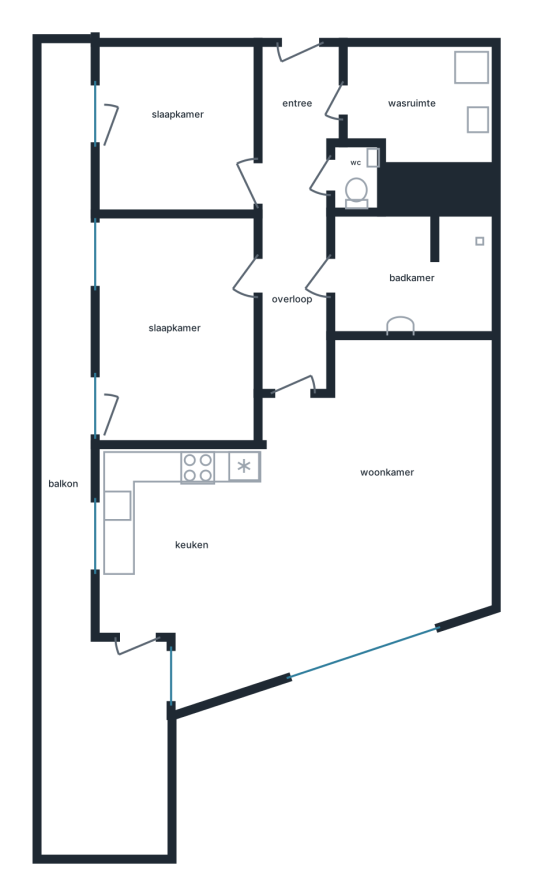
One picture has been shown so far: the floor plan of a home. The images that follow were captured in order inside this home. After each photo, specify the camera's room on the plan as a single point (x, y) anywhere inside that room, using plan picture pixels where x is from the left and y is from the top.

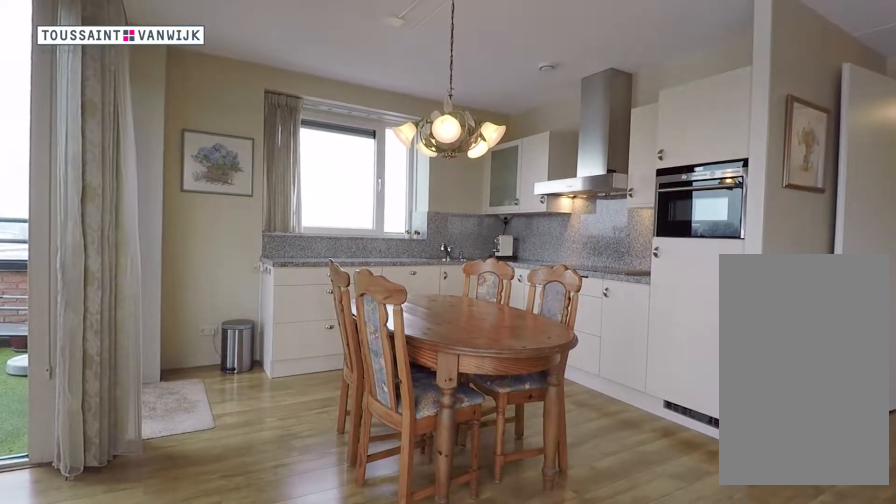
(187, 556)
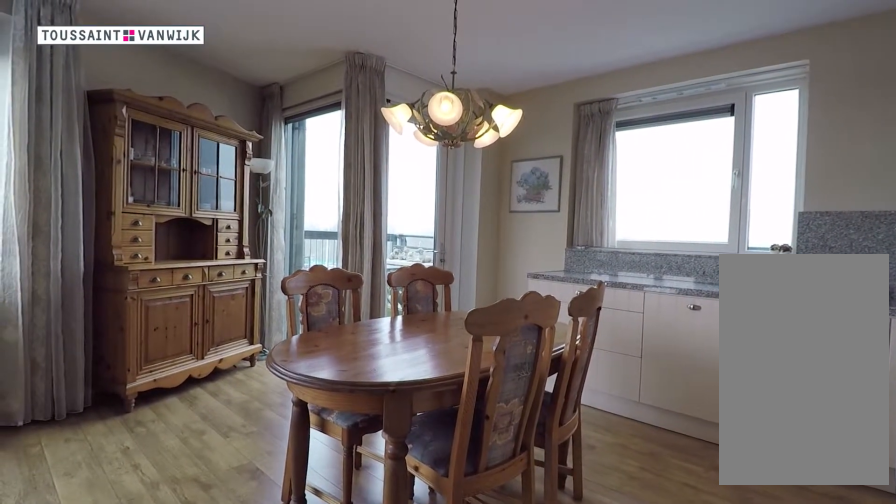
(187, 556)
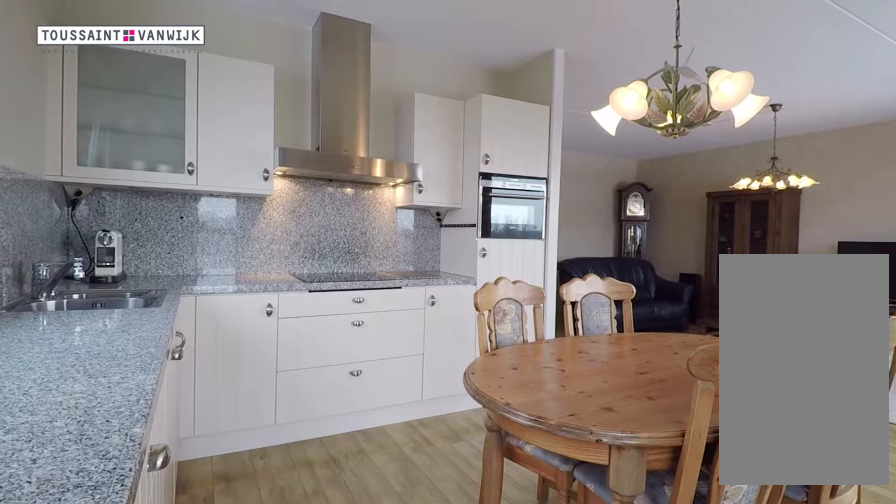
(166, 483)
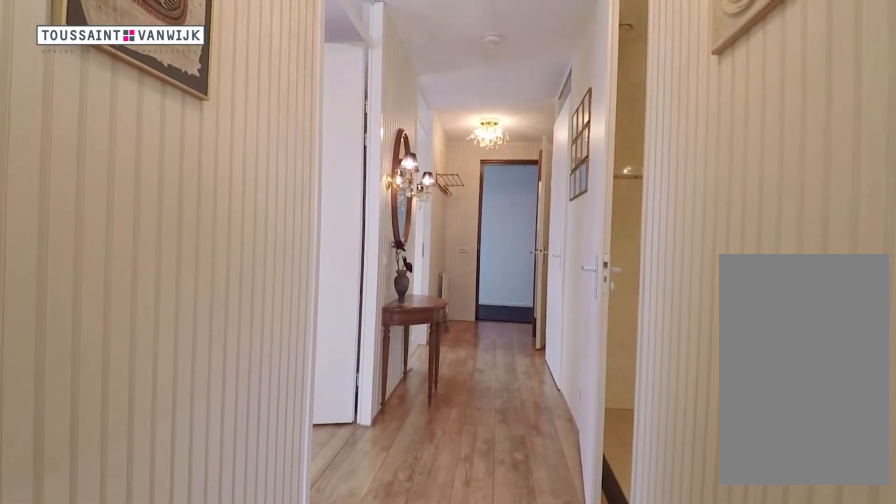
(296, 213)
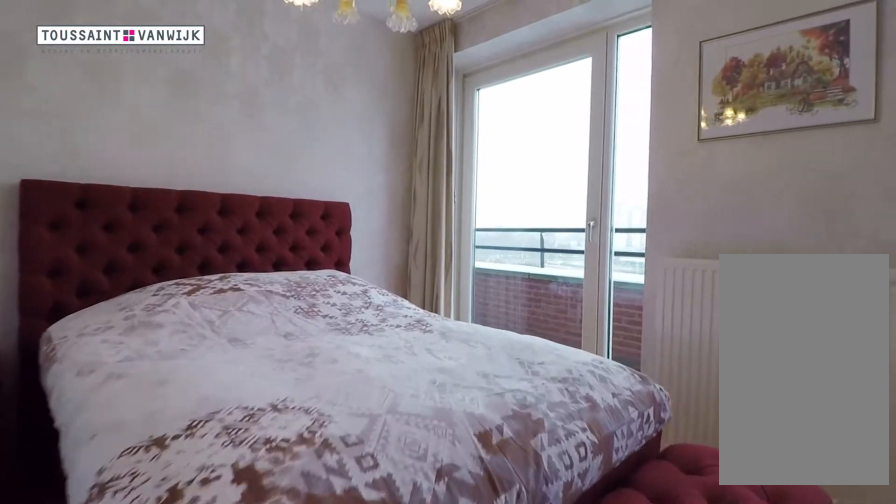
(180, 331)
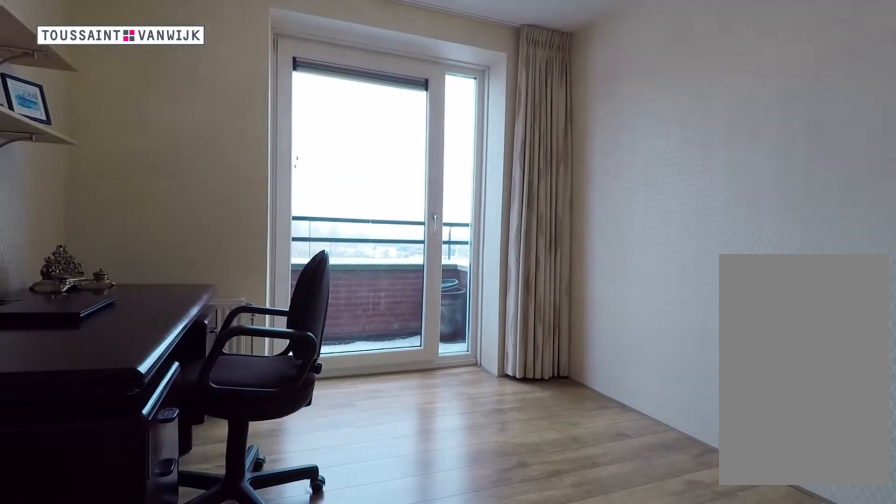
(179, 129)
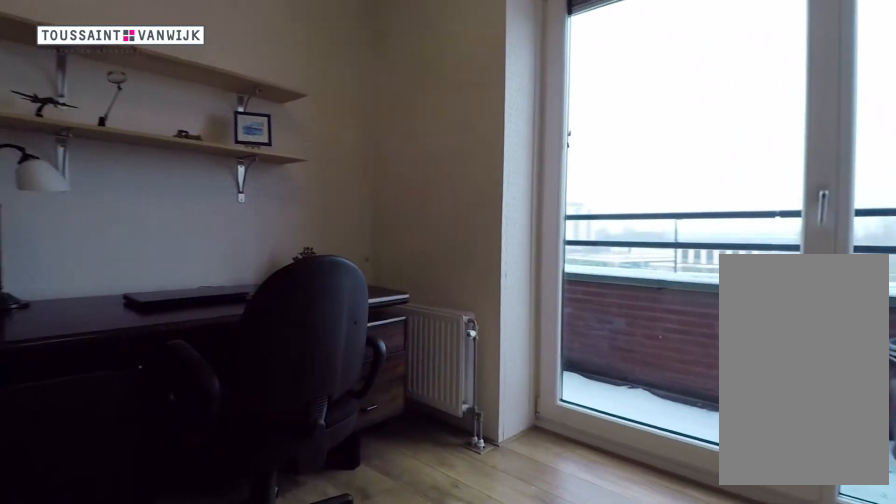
(179, 129)
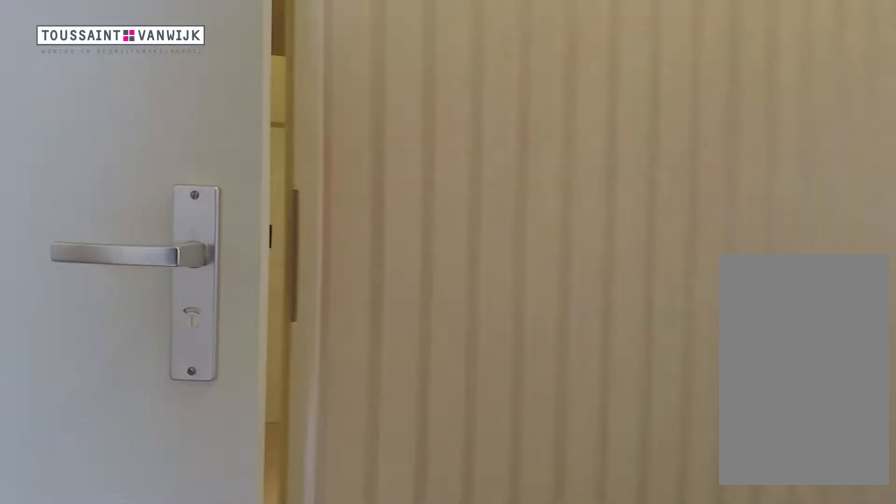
(295, 213)
